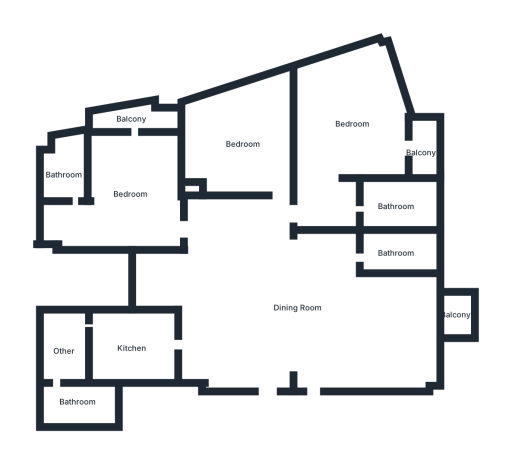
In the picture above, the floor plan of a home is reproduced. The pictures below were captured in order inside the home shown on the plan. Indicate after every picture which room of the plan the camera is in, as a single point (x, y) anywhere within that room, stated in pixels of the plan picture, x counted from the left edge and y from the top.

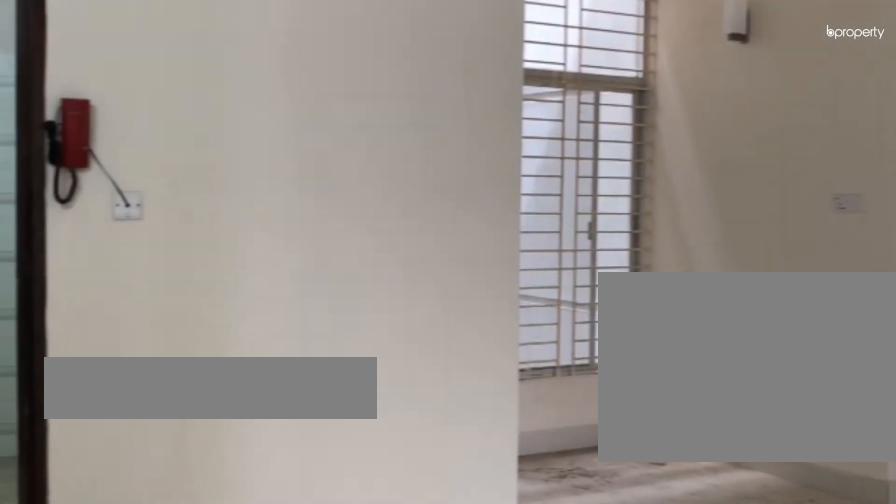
(296, 308)
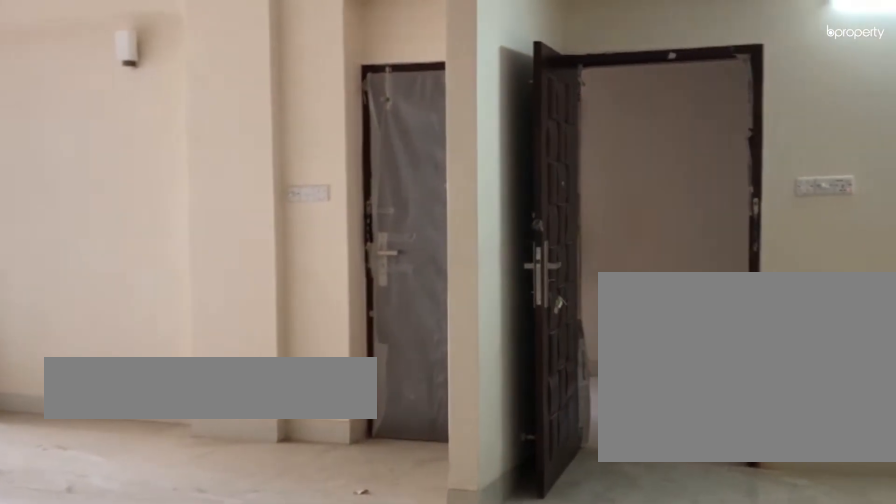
(296, 308)
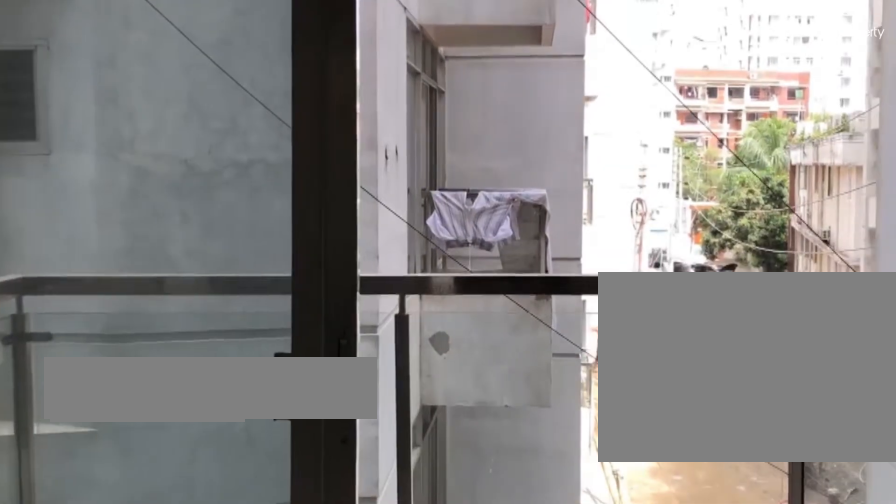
(455, 315)
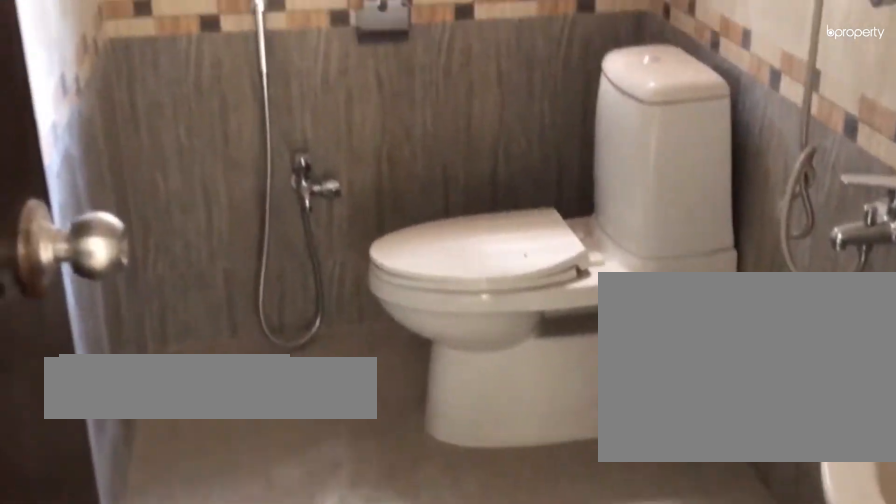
(394, 254)
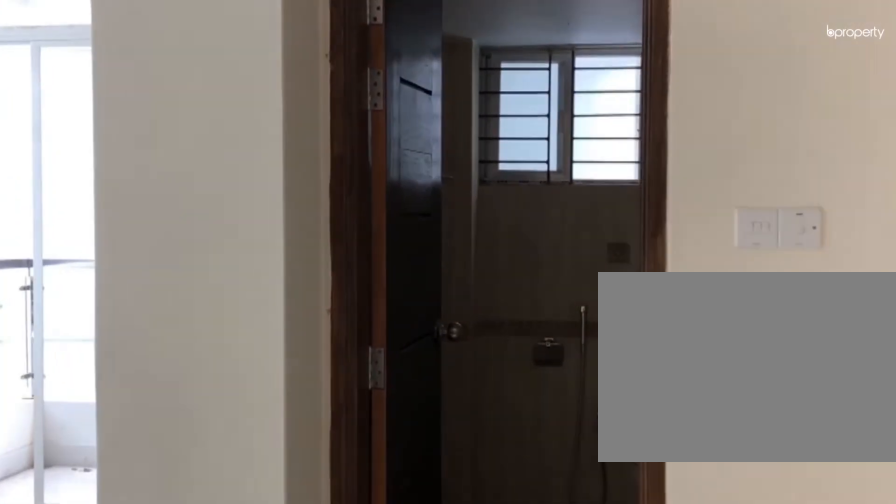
(316, 210)
